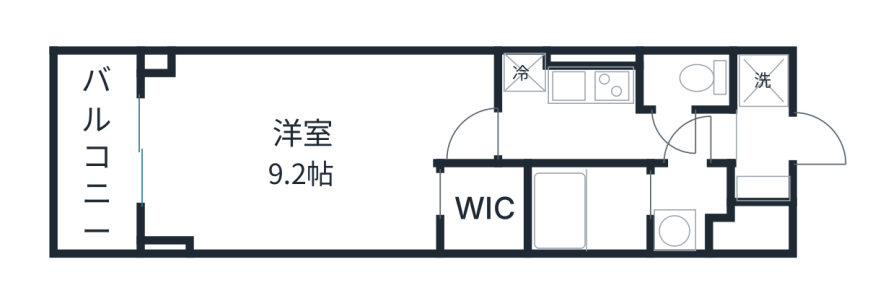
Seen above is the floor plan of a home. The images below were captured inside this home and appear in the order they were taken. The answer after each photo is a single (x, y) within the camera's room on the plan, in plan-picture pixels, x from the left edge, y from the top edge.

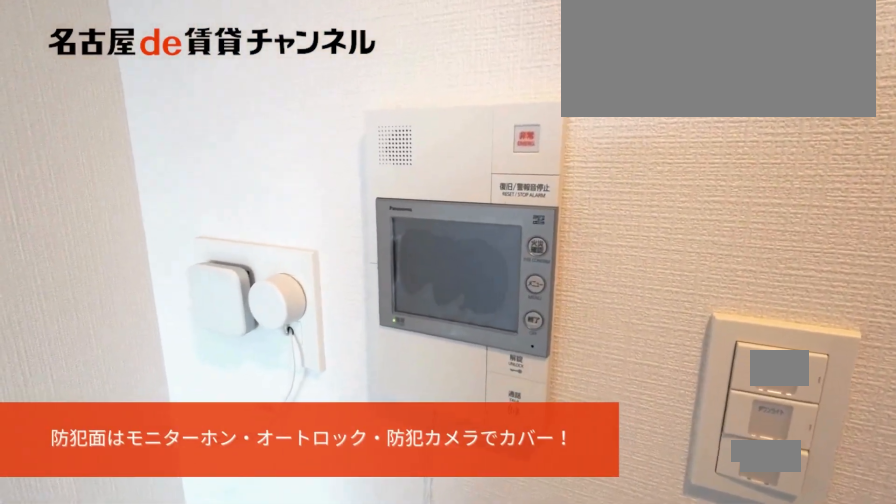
(310, 148)
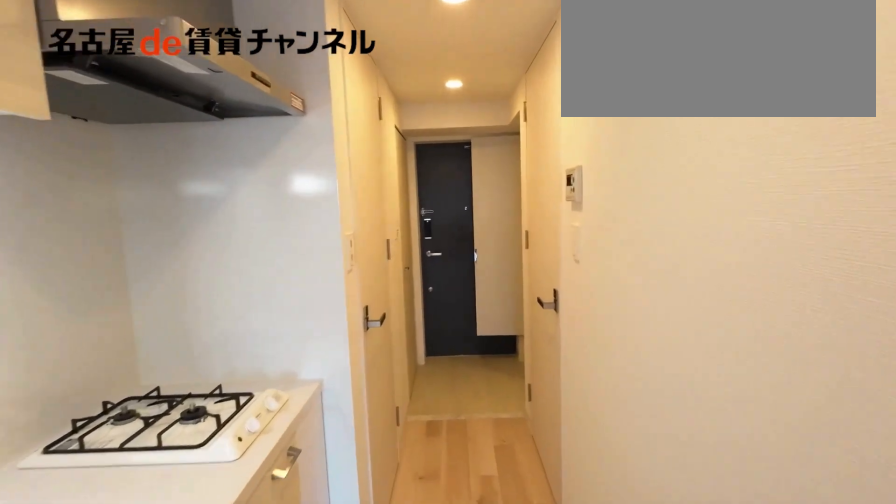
(611, 133)
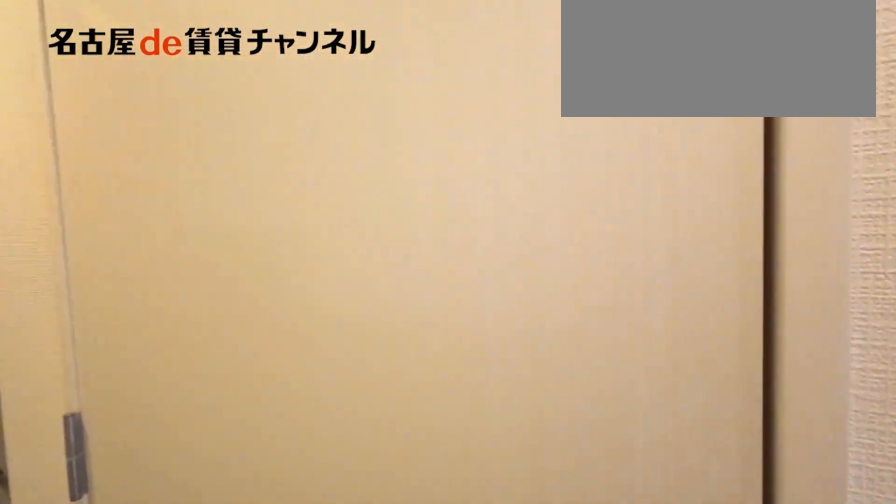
(611, 133)
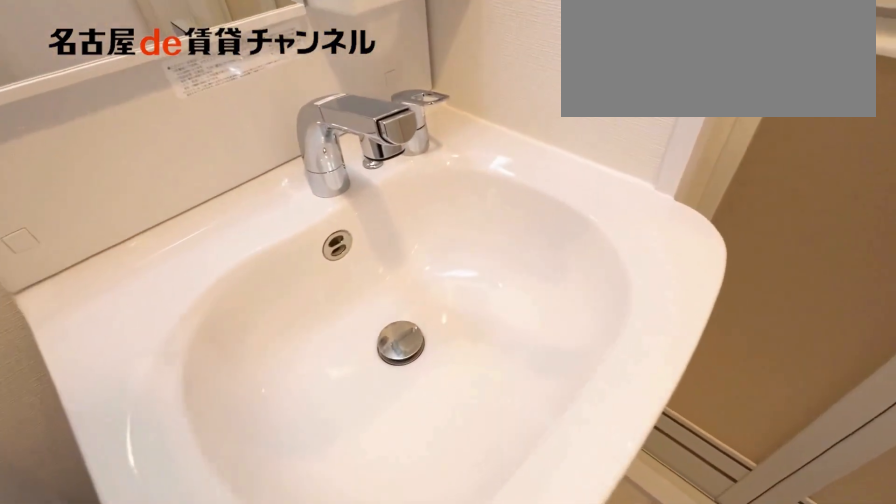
(688, 207)
